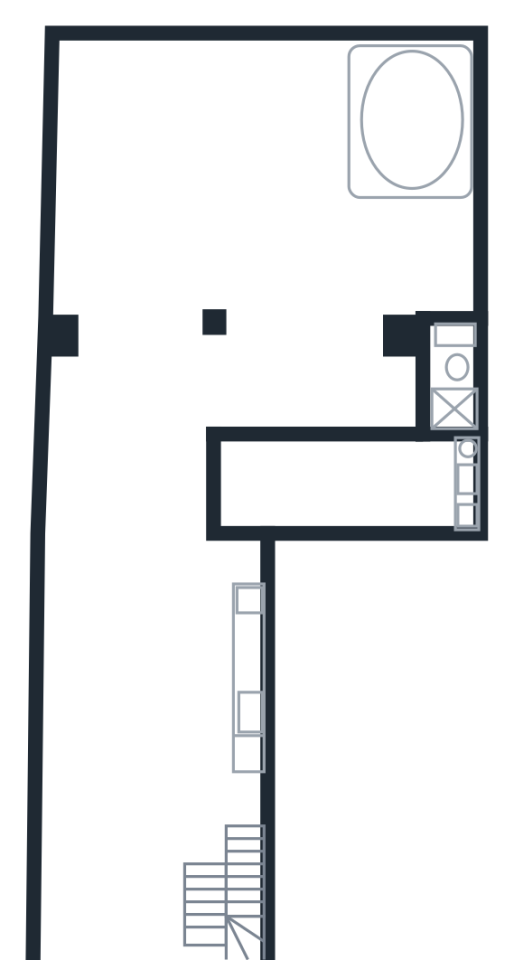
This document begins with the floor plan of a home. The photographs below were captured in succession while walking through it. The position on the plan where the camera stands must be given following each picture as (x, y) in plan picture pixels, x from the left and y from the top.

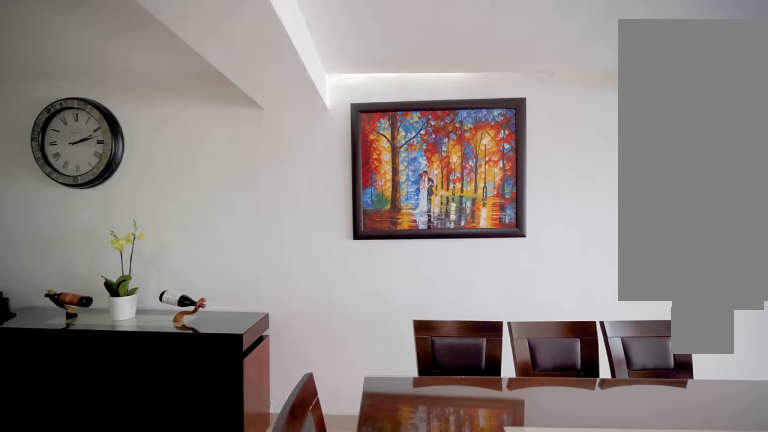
(153, 824)
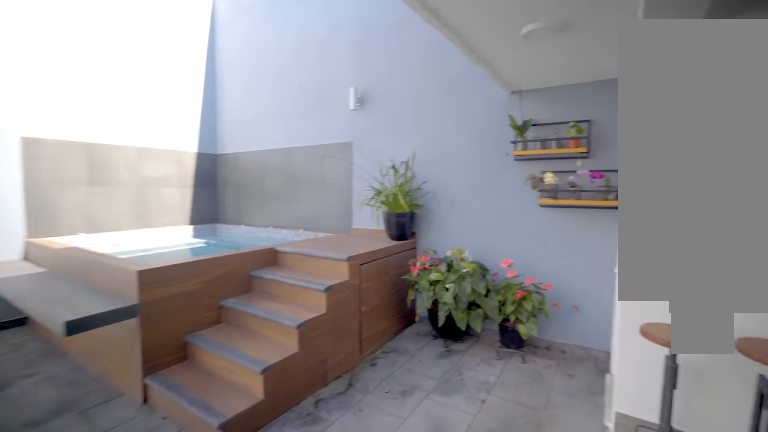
(230, 414)
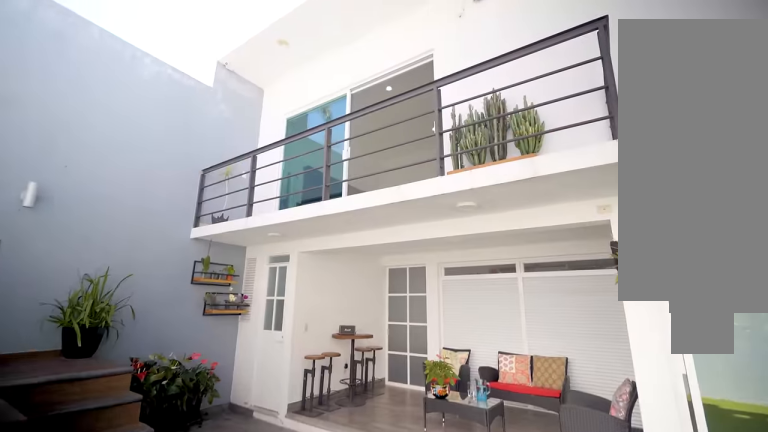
(264, 207)
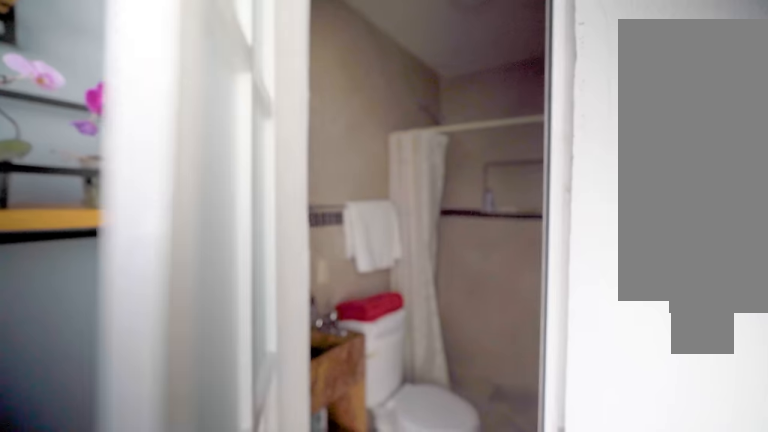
(421, 218)
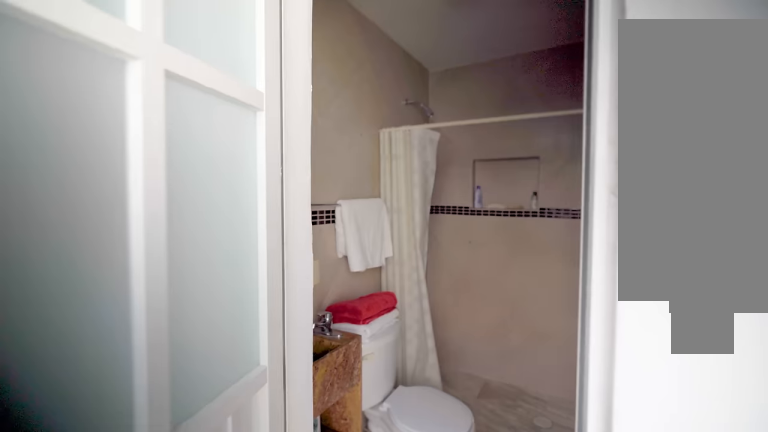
(421, 218)
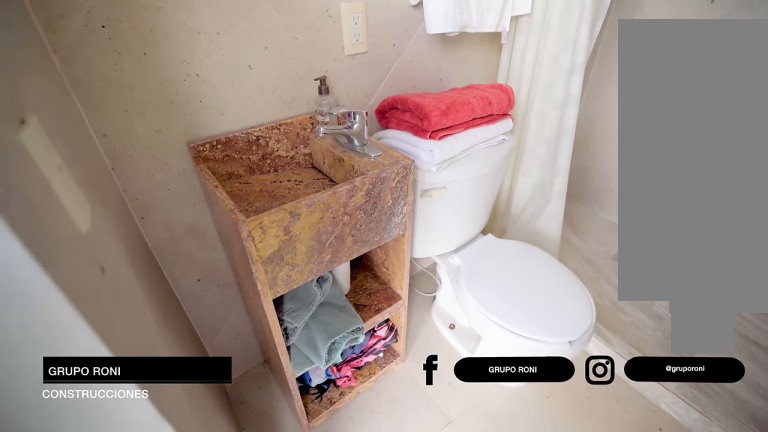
(390, 242)
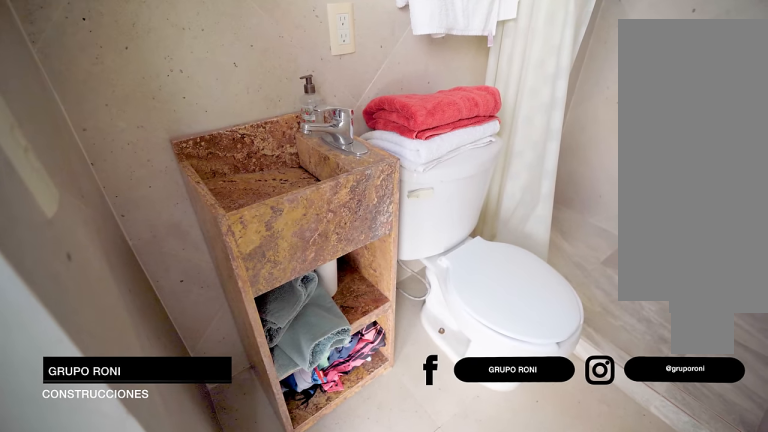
(435, 290)
